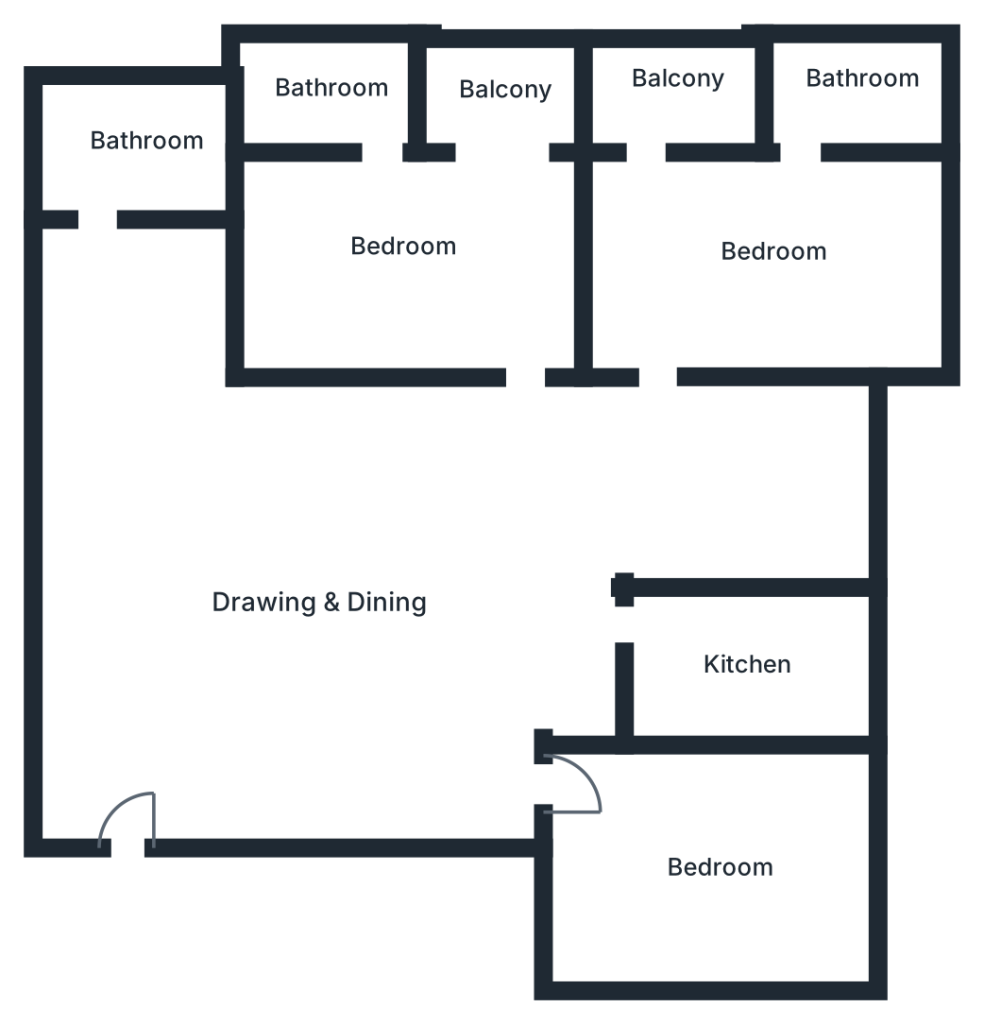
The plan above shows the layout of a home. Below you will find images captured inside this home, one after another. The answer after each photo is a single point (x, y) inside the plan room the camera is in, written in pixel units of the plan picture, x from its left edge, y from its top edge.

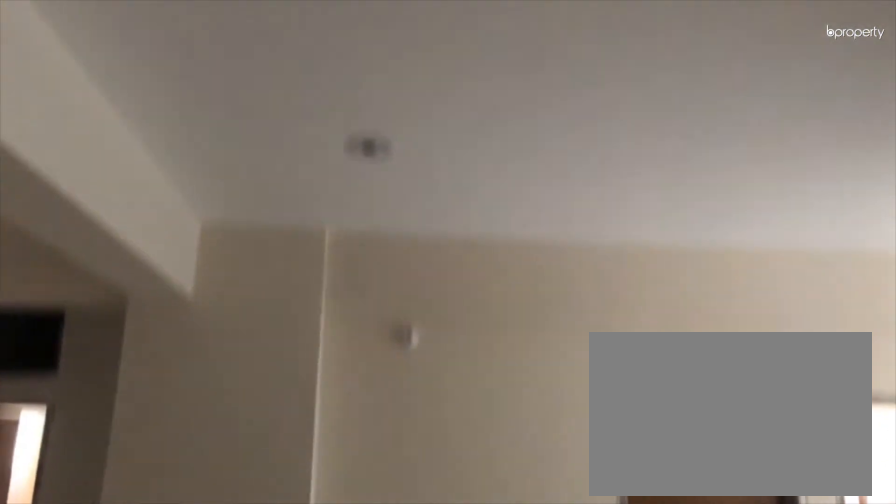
(311, 577)
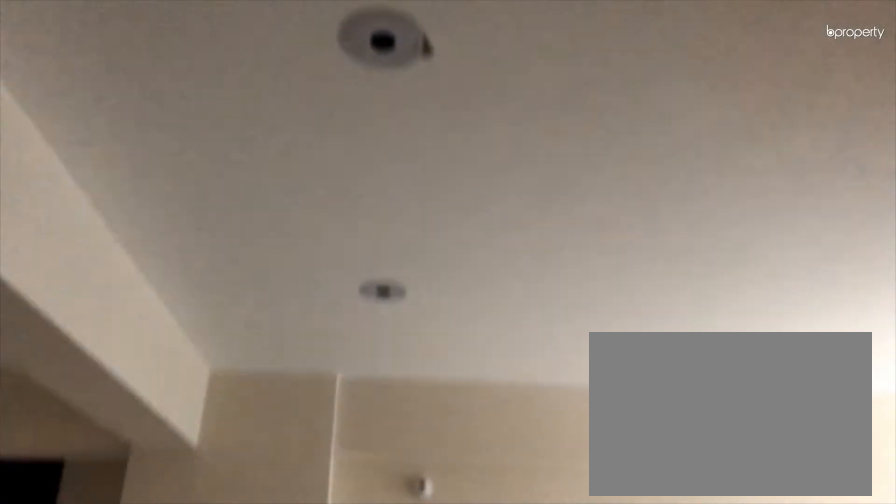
(311, 577)
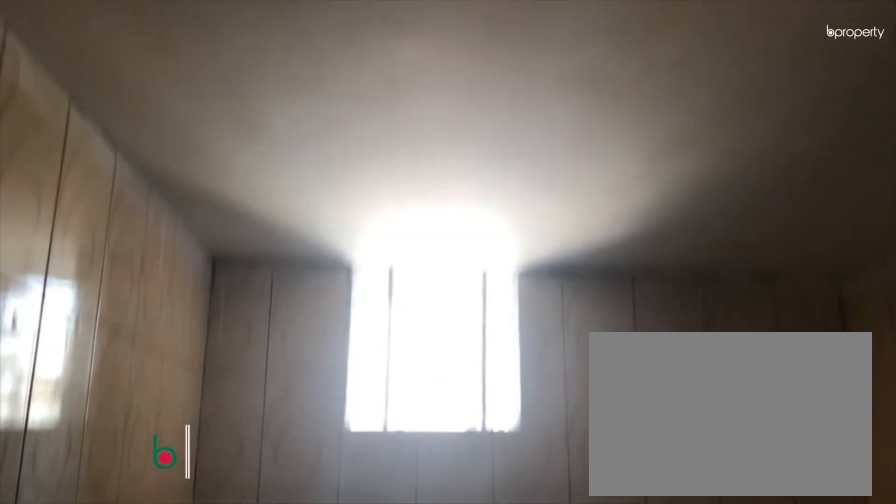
(146, 142)
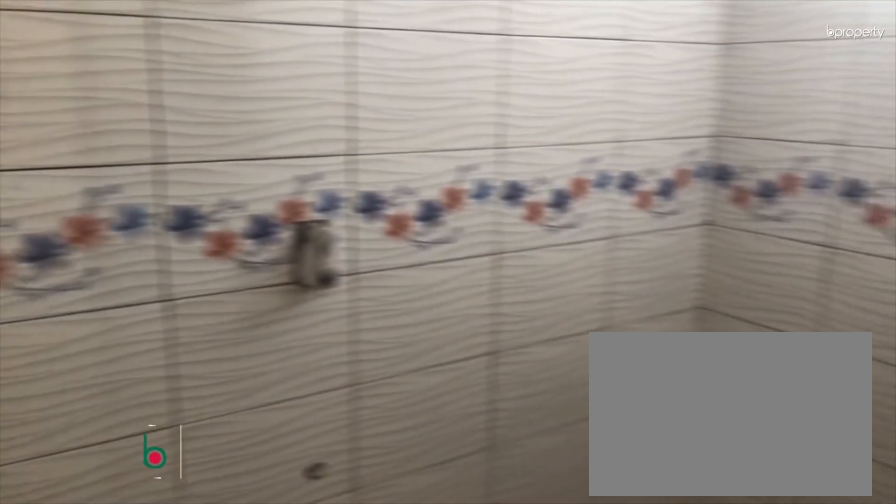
(855, 97)
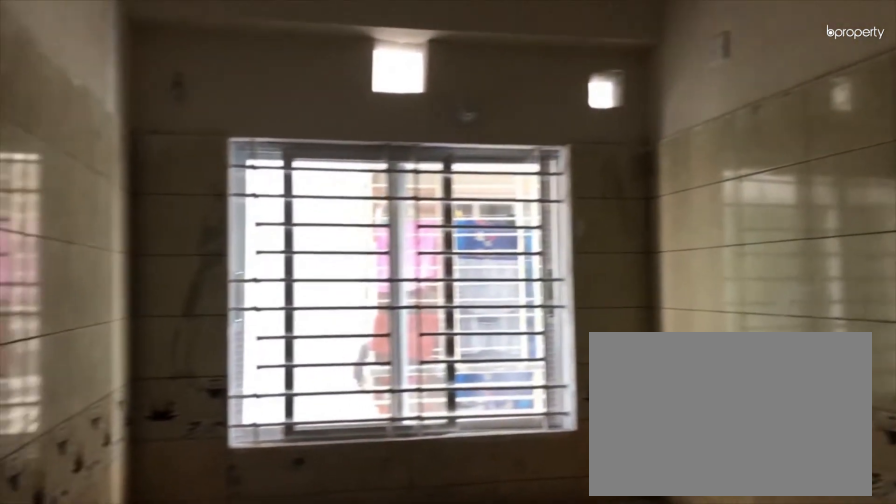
(749, 669)
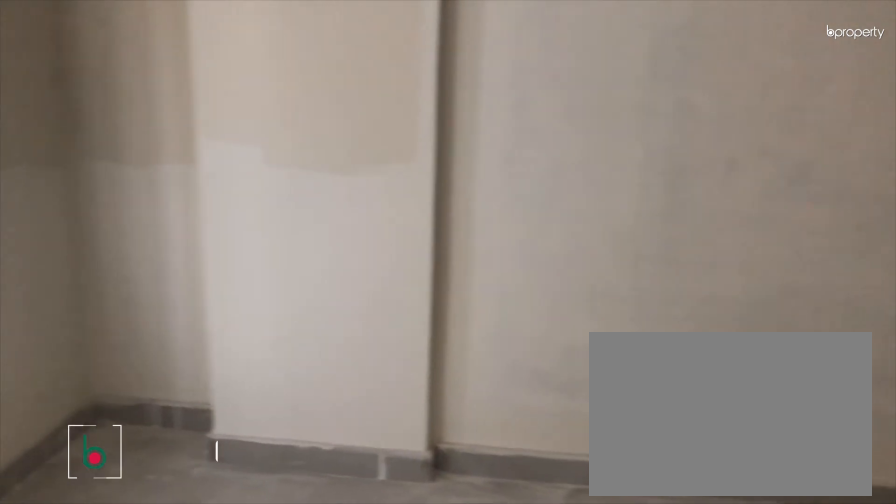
(711, 866)
